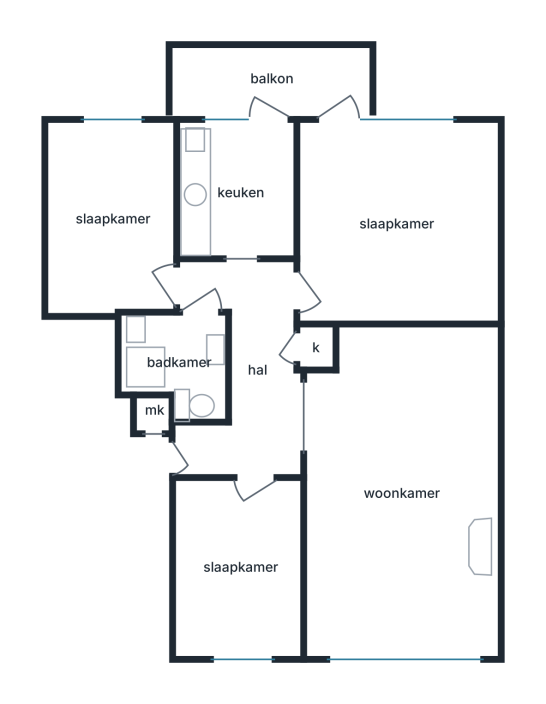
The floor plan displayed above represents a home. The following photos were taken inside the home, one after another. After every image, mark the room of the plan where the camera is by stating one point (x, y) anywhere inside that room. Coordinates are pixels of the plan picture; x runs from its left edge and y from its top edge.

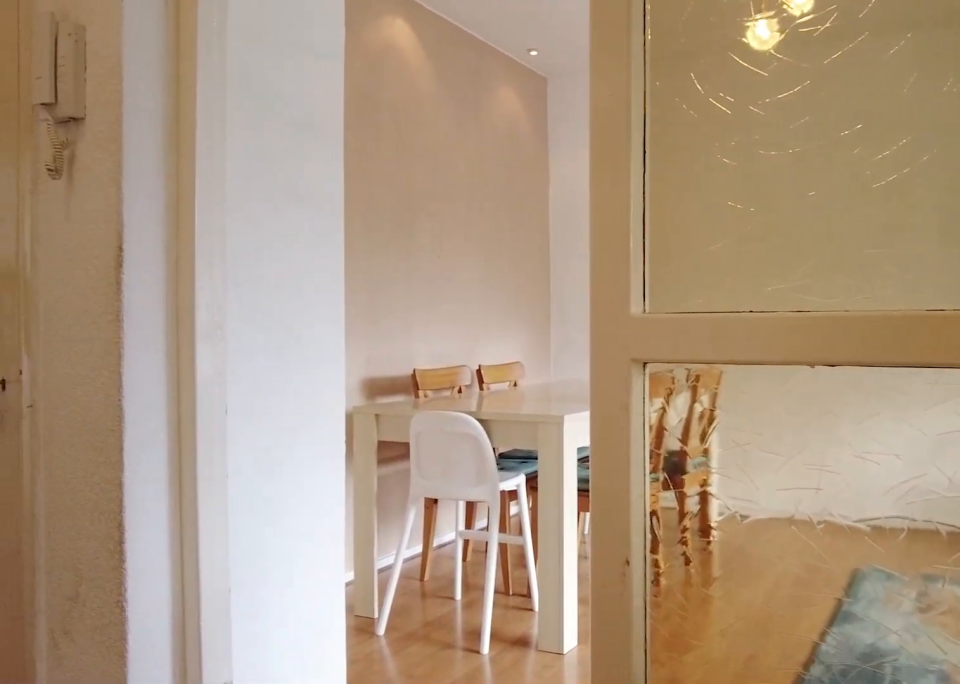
(249, 369)
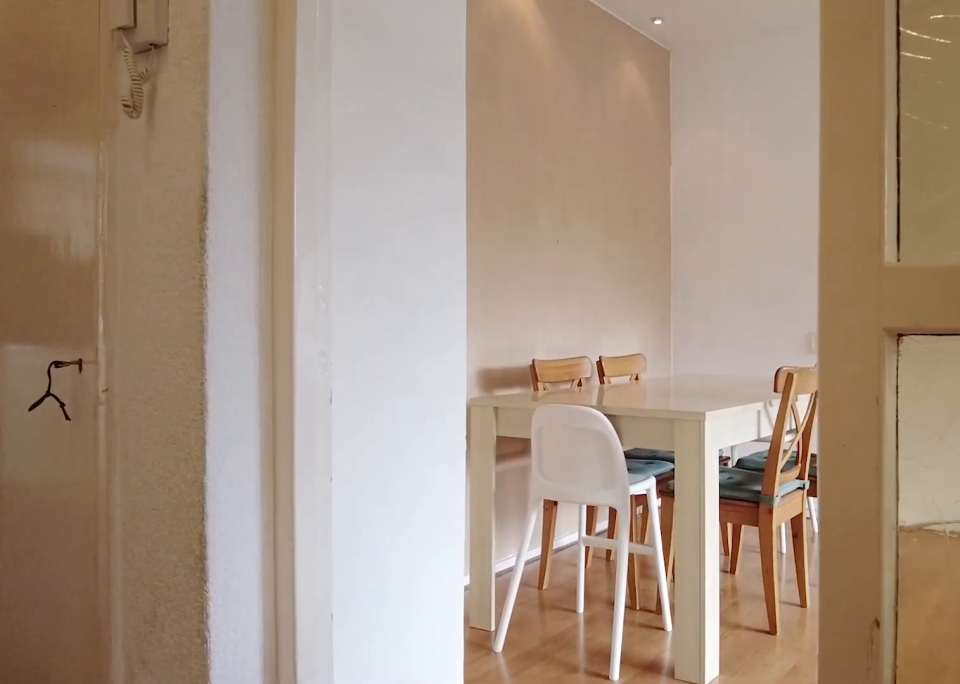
(249, 369)
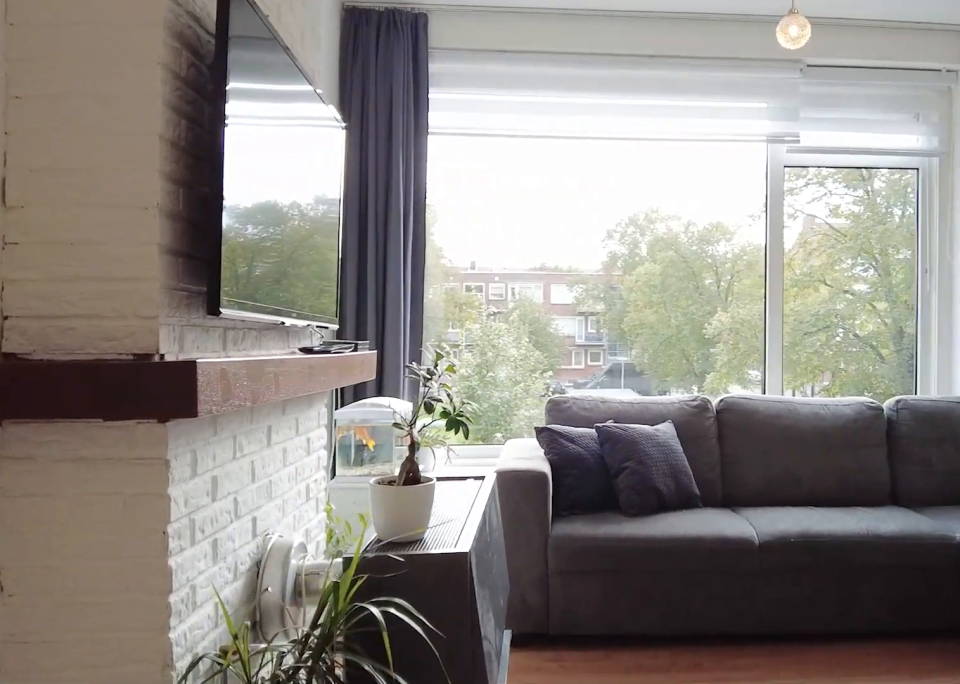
(401, 491)
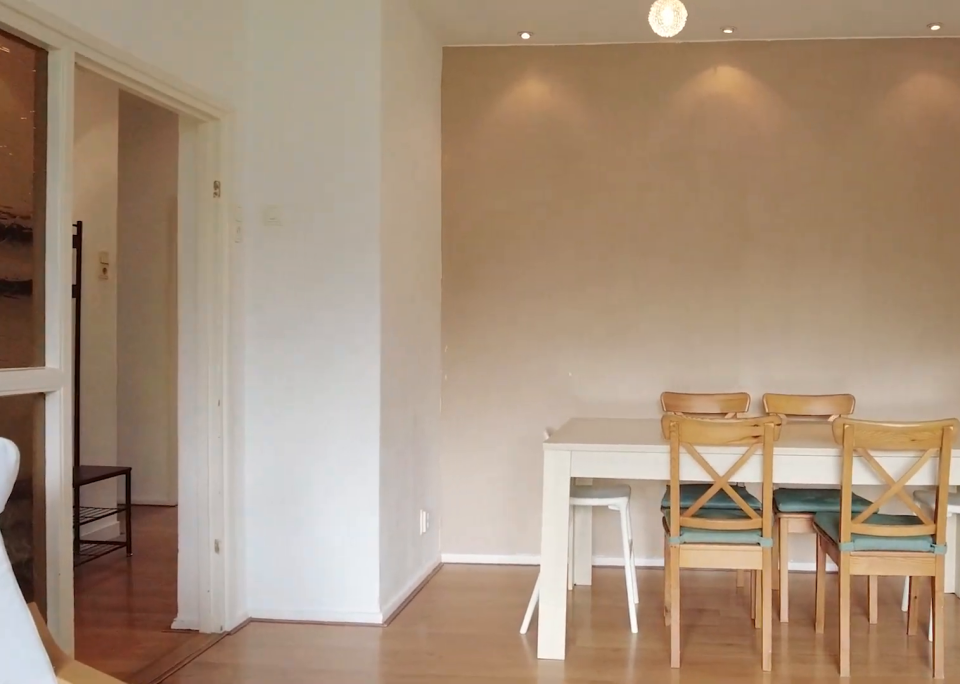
(401, 491)
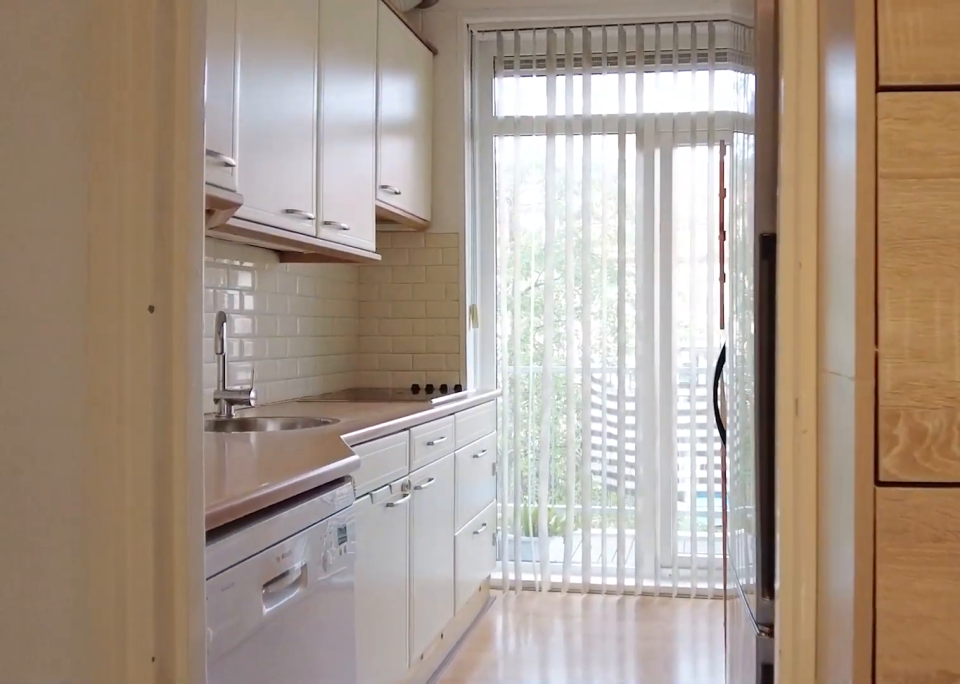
(249, 369)
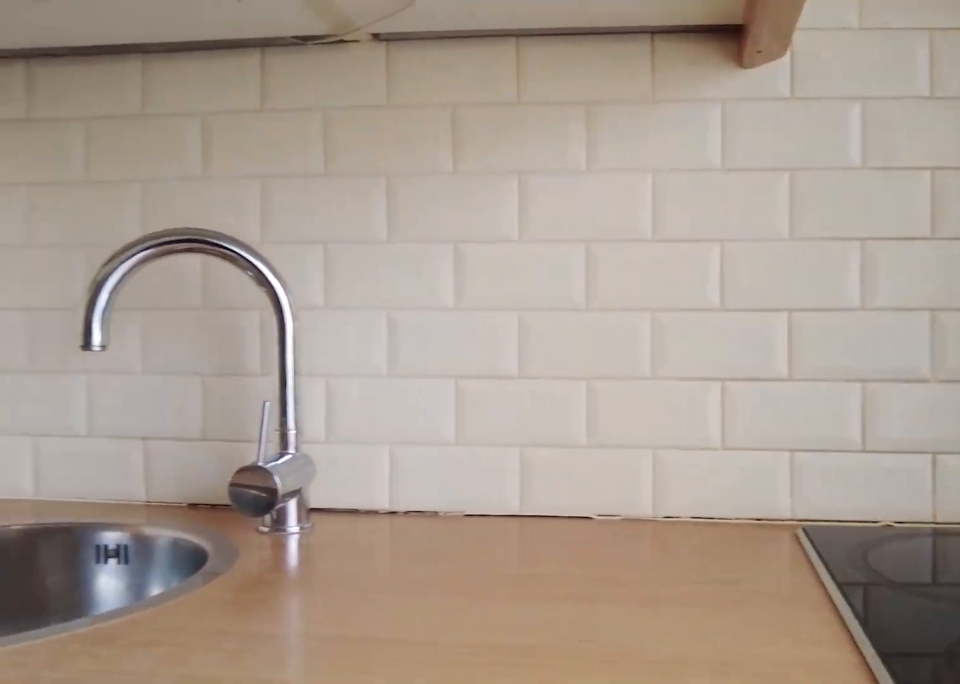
(238, 193)
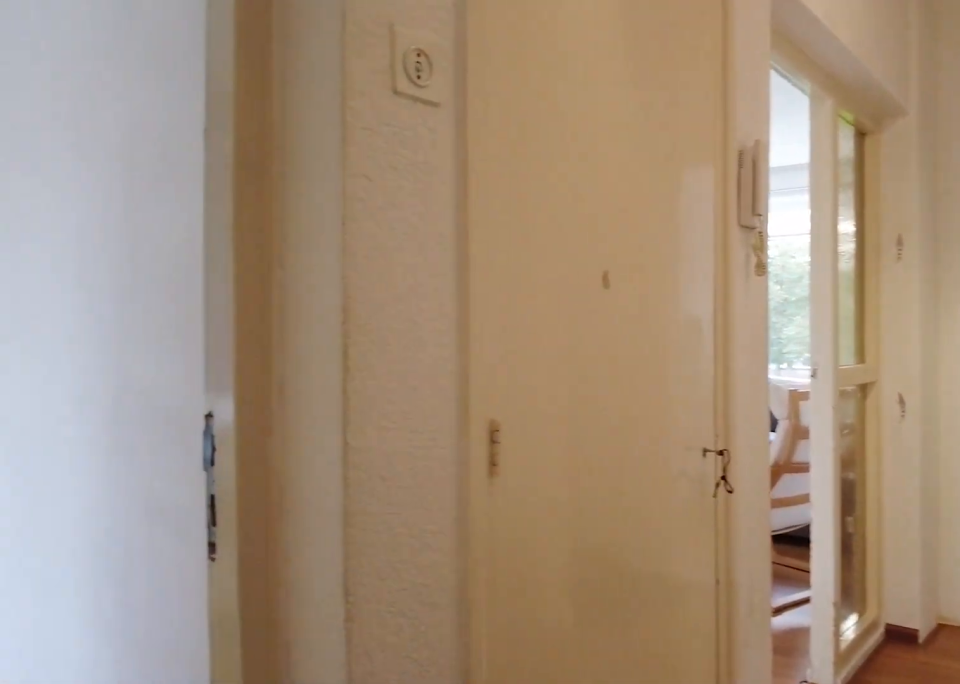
(249, 369)
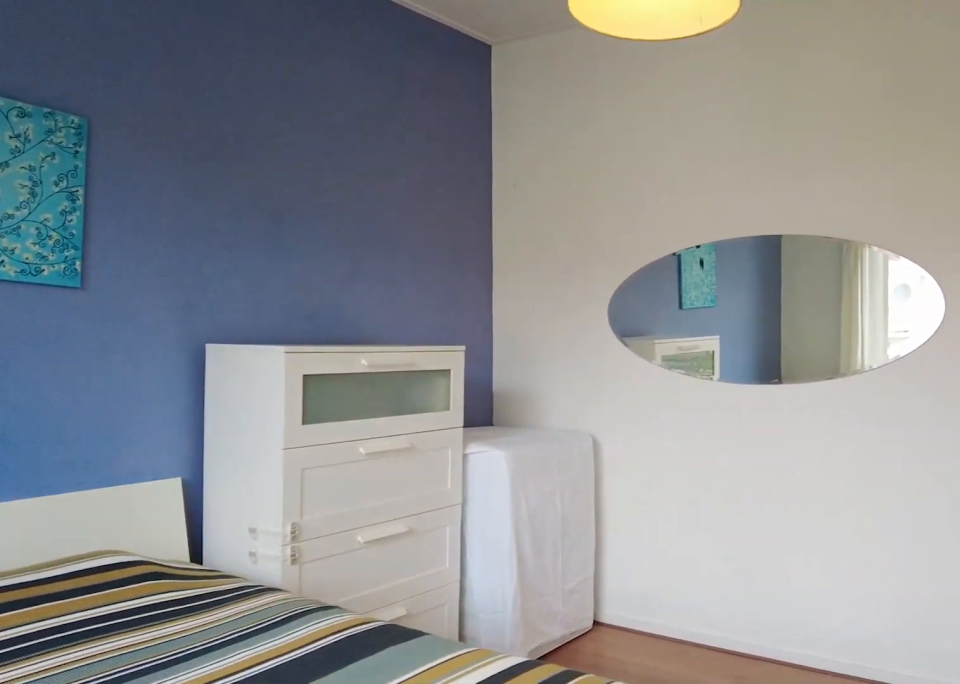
(396, 222)
